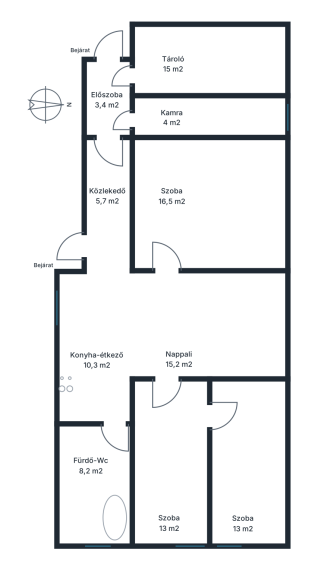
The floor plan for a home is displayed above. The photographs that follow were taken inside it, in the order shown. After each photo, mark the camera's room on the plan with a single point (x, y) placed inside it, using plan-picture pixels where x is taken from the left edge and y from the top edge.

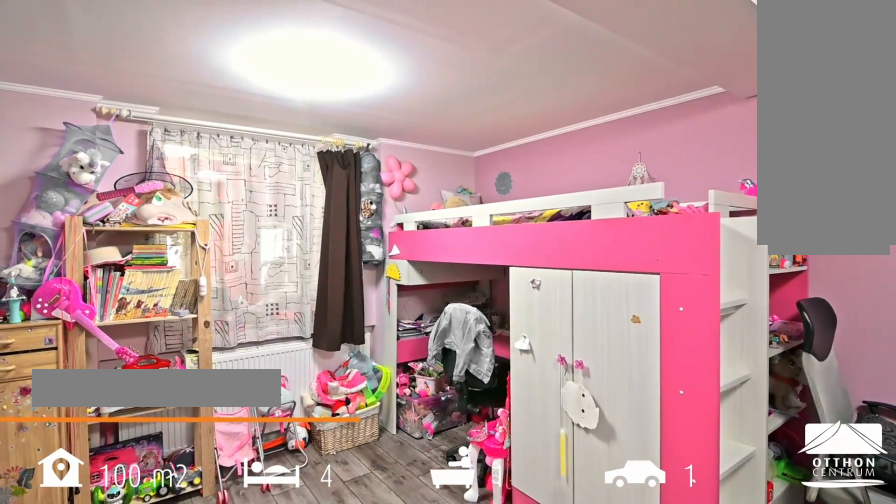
(199, 201)
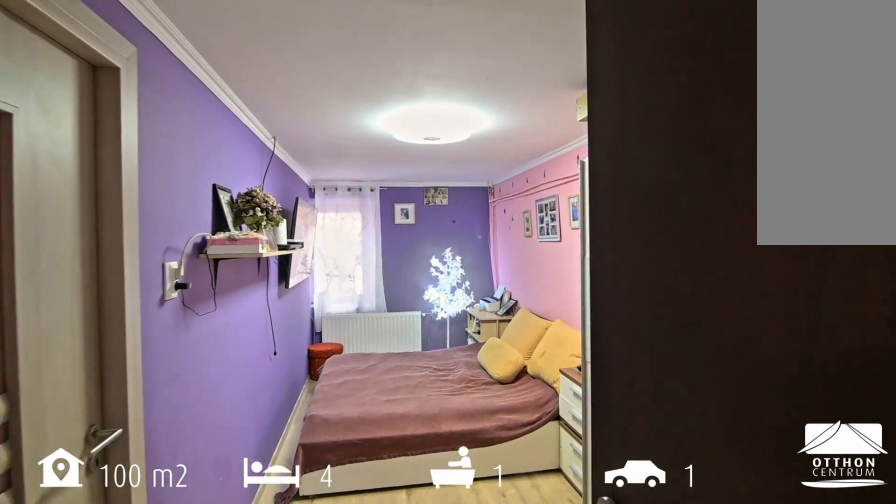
(172, 470)
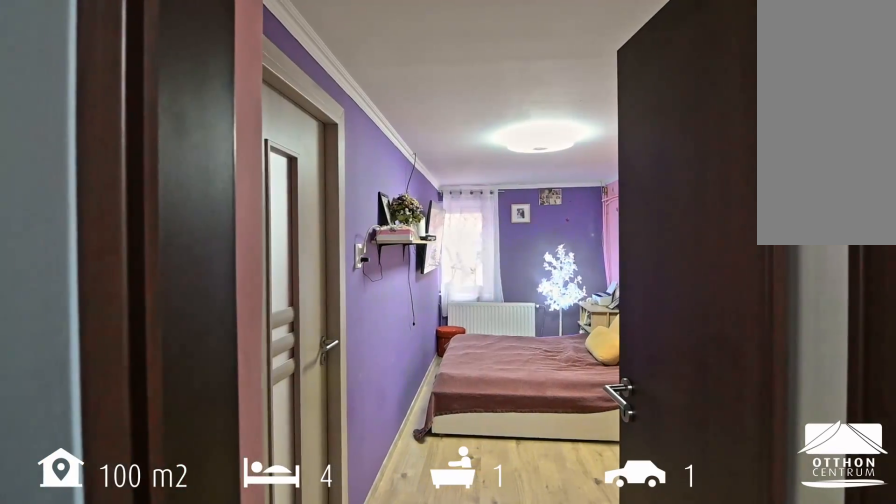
(172, 470)
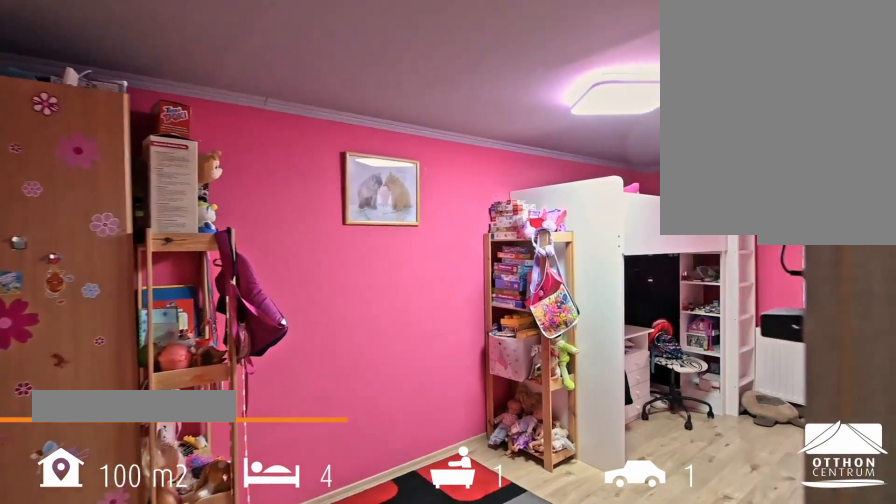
(250, 470)
